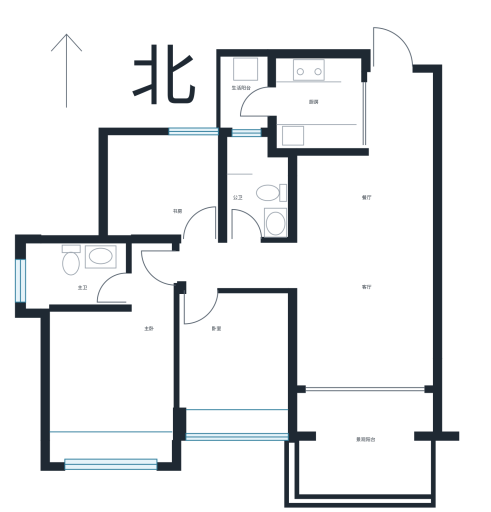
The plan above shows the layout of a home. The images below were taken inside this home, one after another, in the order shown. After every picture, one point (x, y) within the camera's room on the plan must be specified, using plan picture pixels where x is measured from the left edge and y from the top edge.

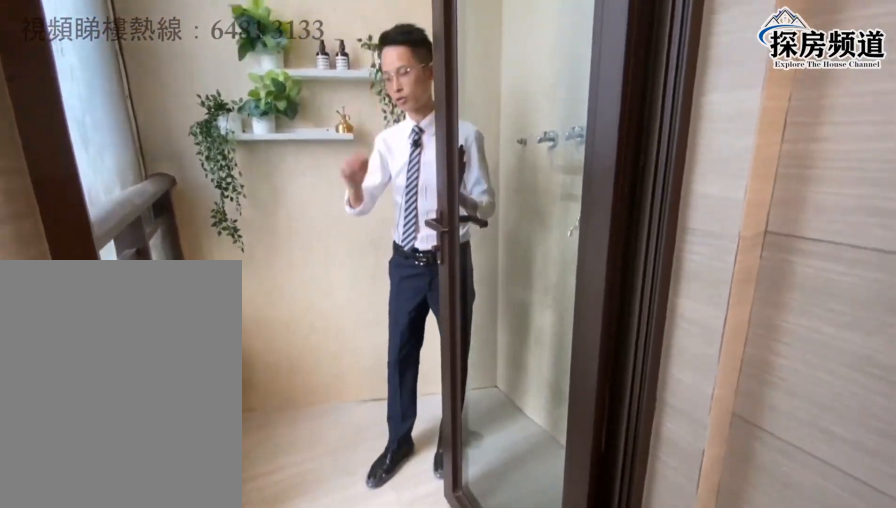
(249, 96)
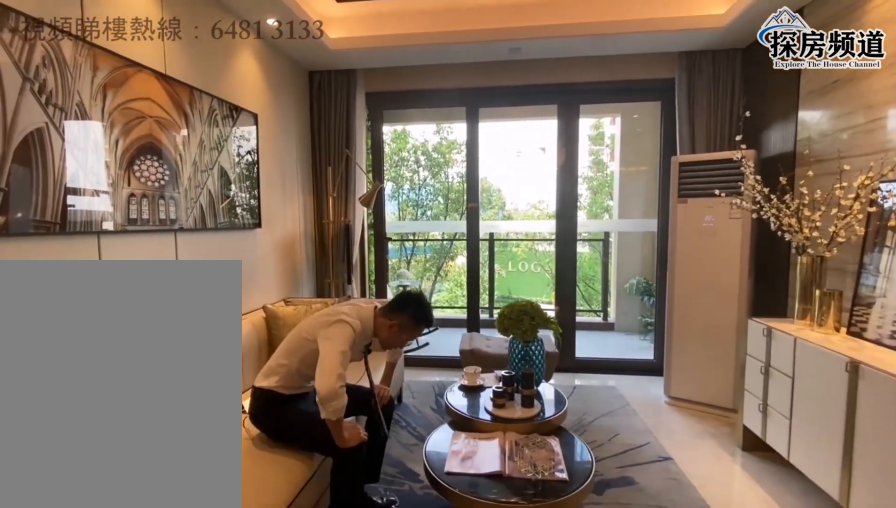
(364, 311)
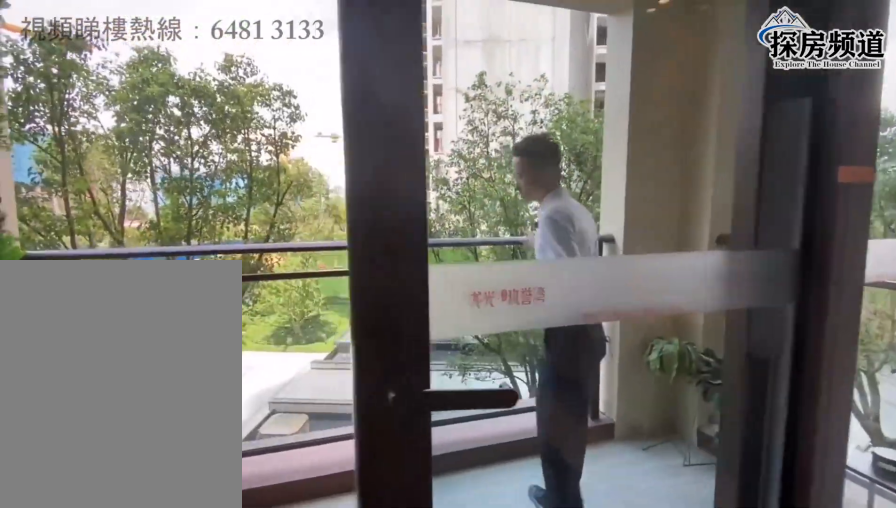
(363, 440)
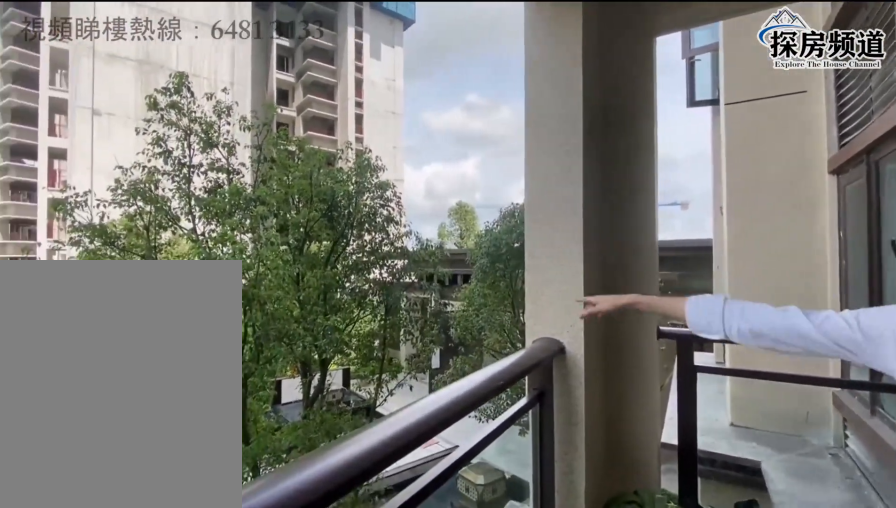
(363, 440)
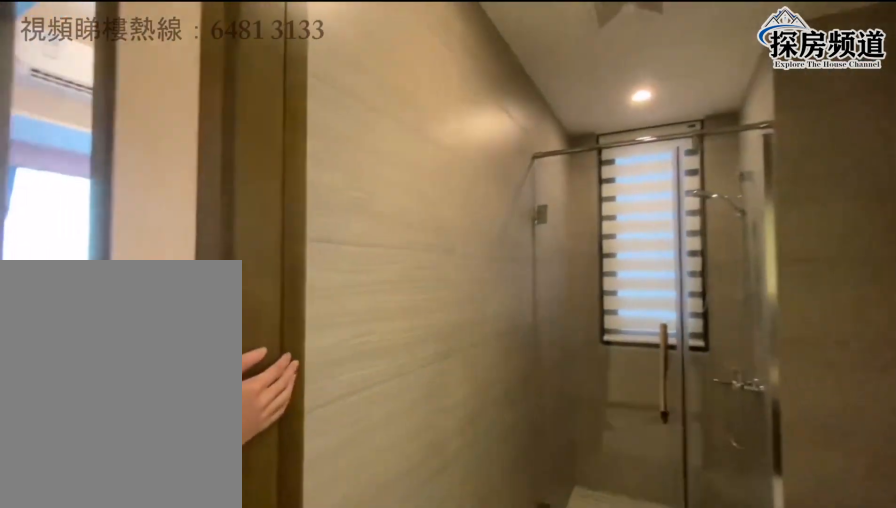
(256, 206)
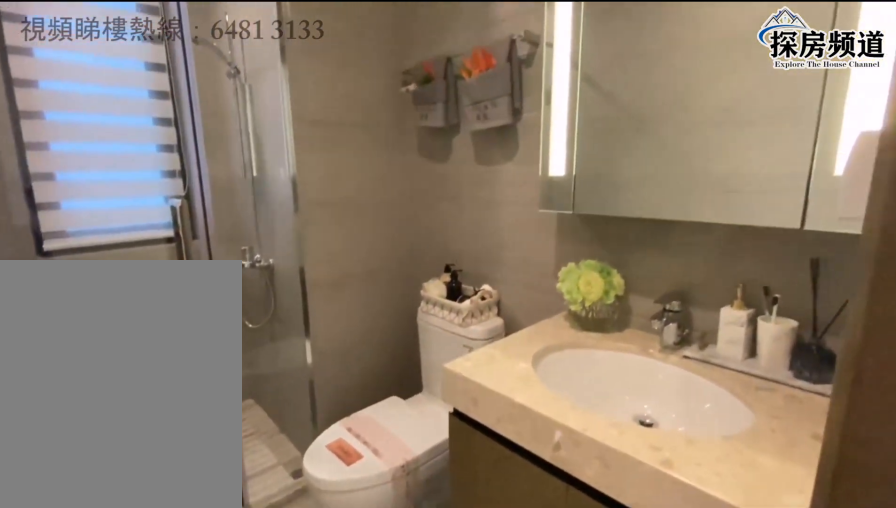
(256, 204)
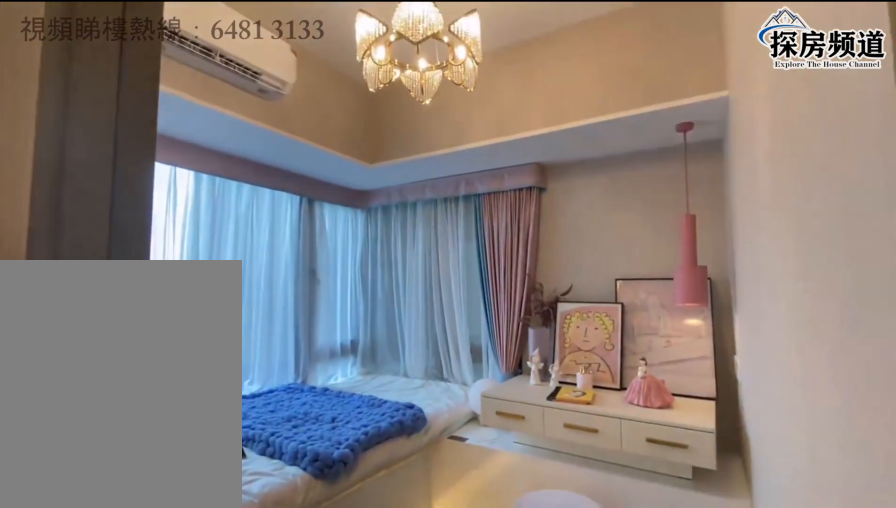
(171, 198)
